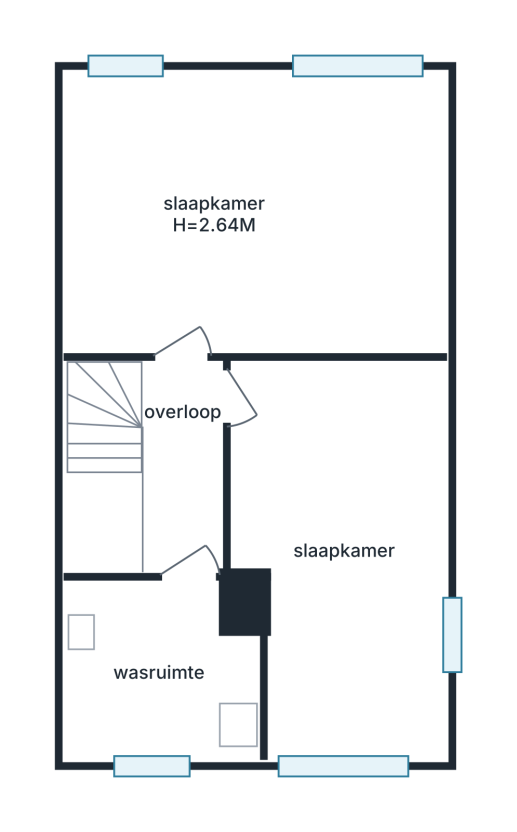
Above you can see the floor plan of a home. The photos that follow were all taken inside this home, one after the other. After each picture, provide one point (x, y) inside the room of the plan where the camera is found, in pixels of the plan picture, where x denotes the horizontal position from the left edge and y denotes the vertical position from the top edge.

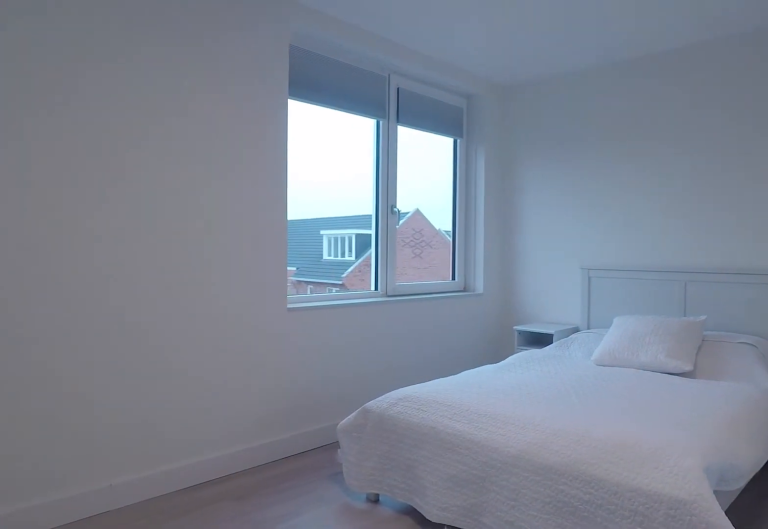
(91, 207)
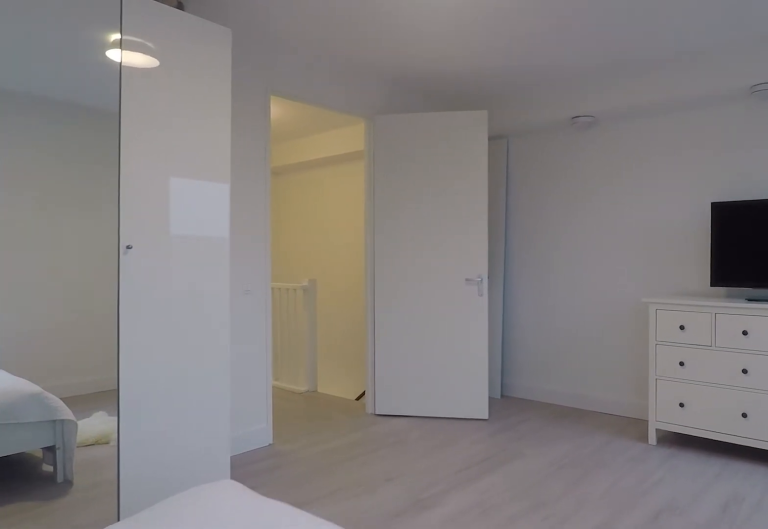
(91, 207)
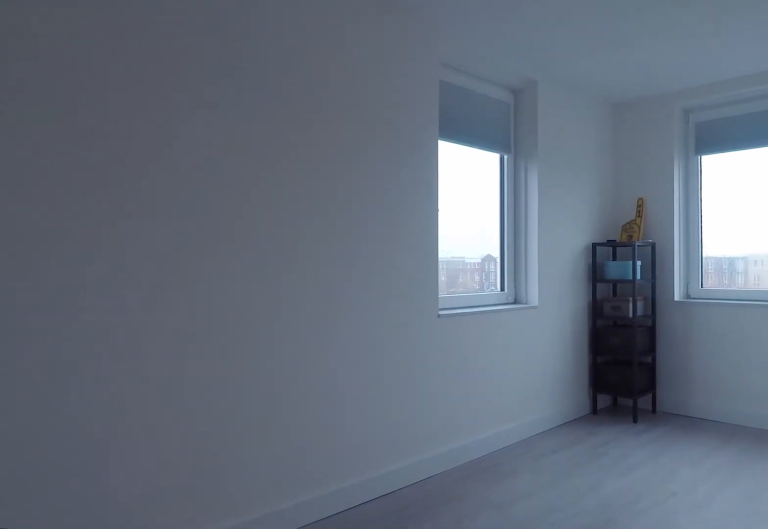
(347, 591)
